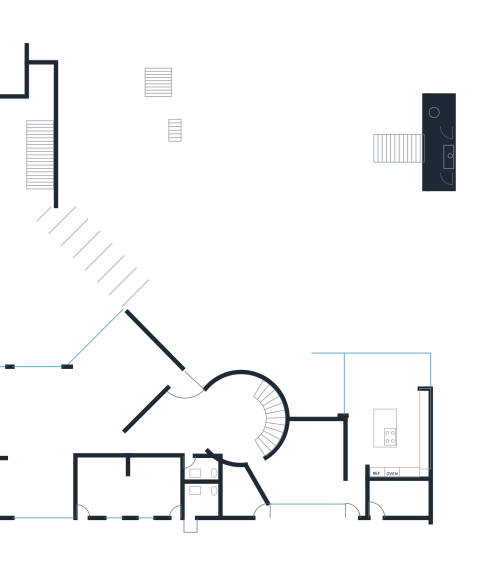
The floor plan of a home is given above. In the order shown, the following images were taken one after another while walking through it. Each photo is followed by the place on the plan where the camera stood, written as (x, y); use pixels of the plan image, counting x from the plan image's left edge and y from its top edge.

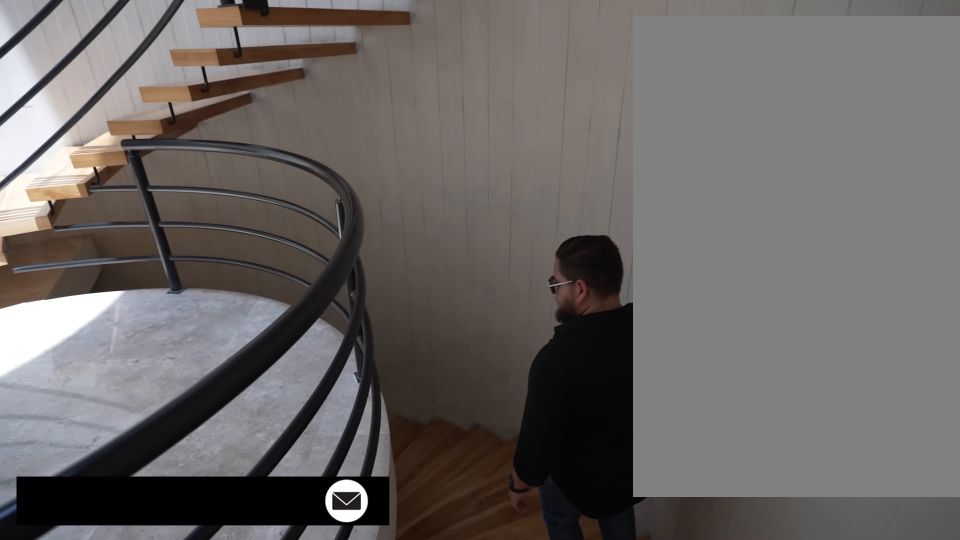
(248, 445)
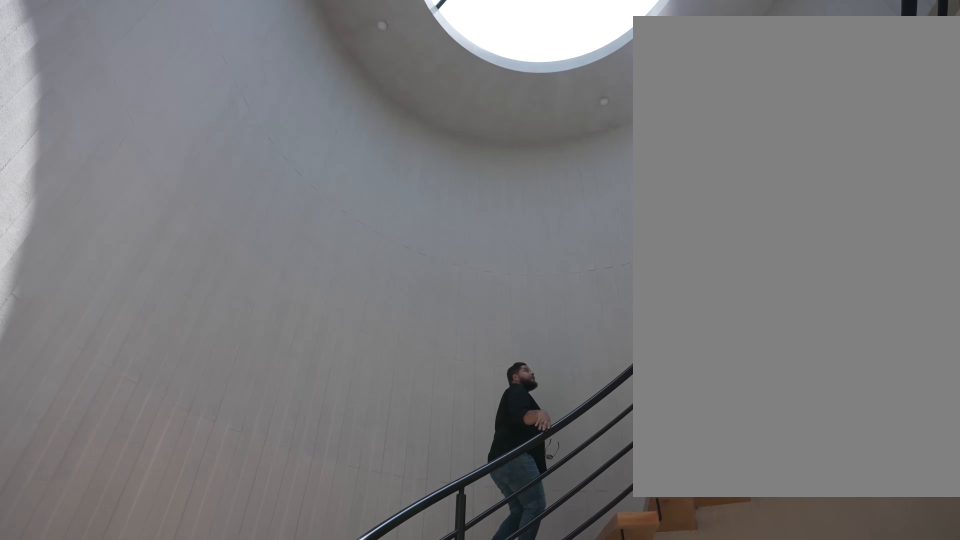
(220, 426)
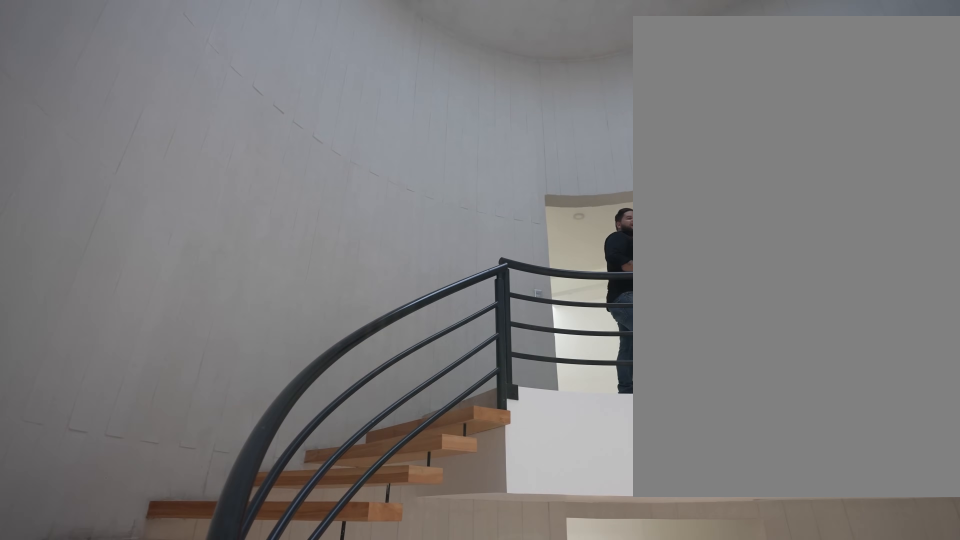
(219, 414)
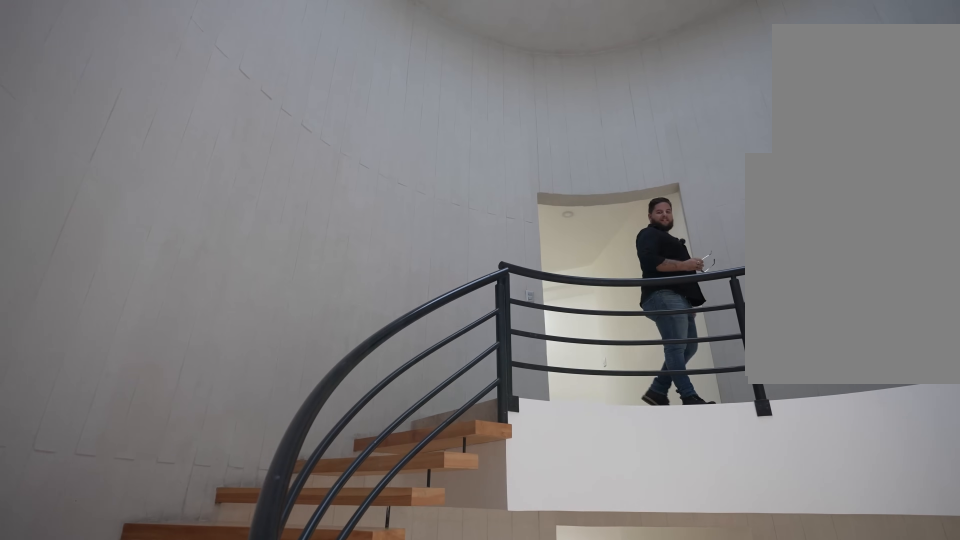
(220, 410)
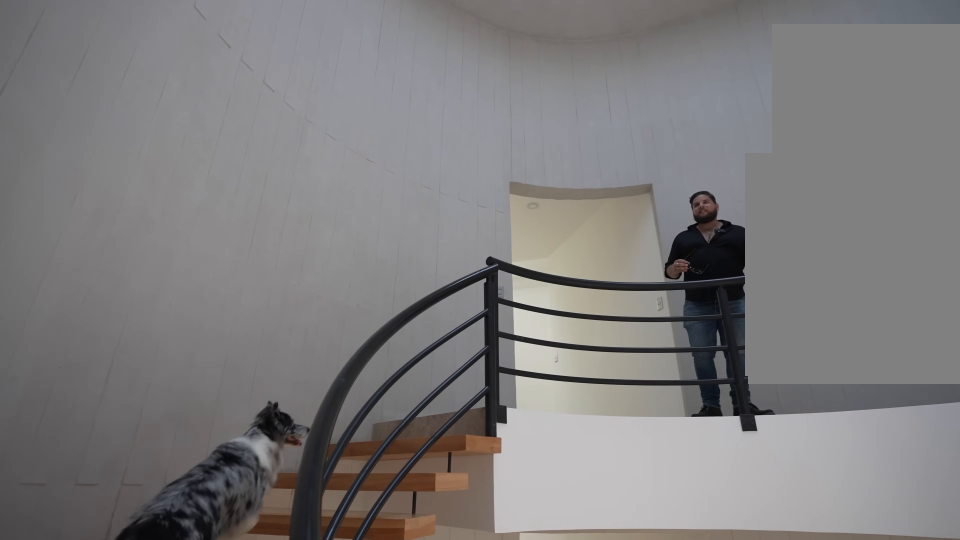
(230, 394)
